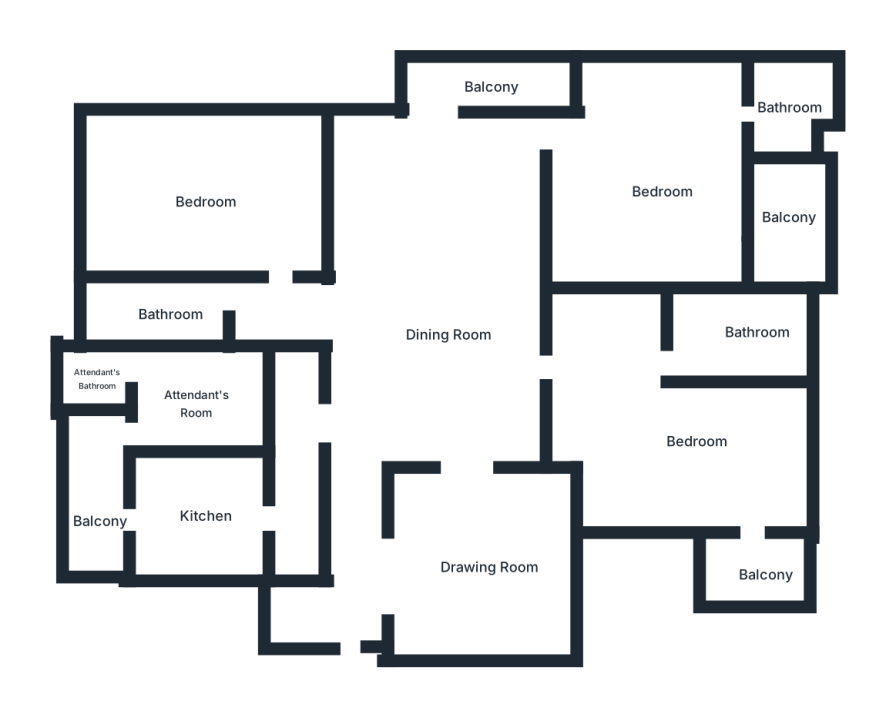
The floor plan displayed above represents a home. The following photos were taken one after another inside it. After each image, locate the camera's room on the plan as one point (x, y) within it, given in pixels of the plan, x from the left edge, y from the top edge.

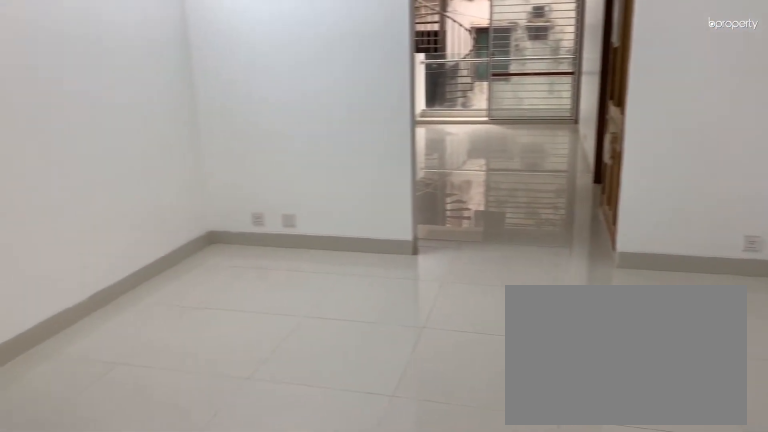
(490, 563)
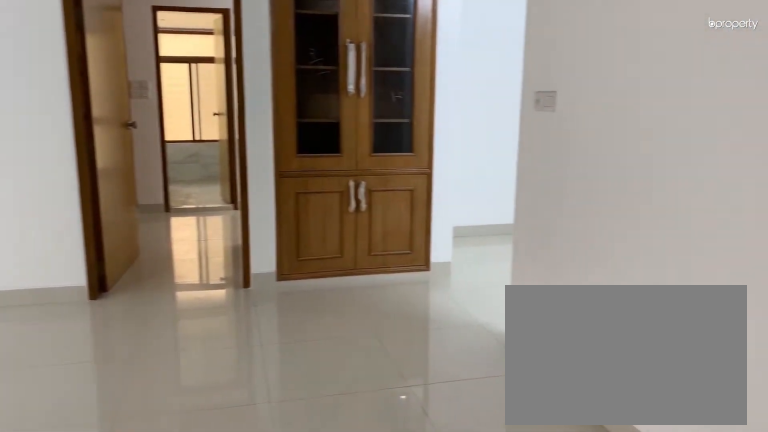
(454, 336)
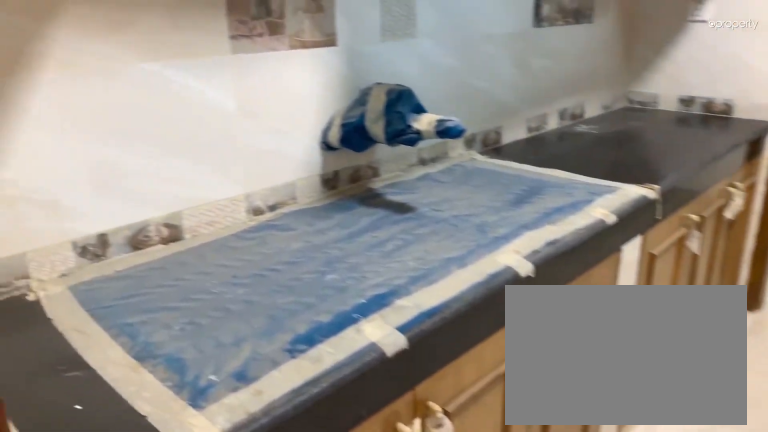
(206, 512)
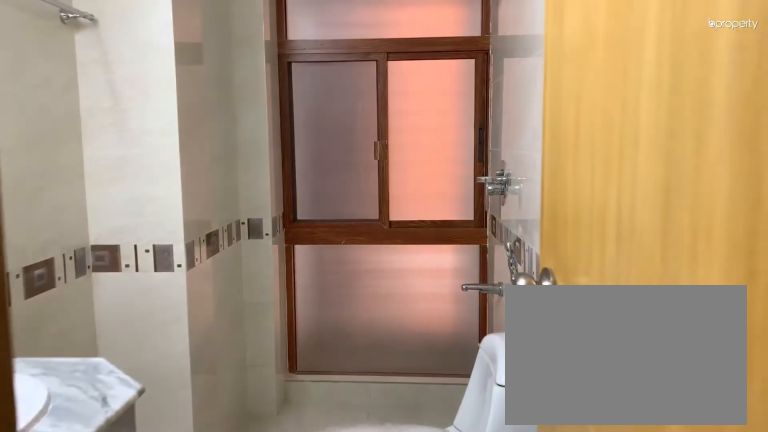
(165, 308)
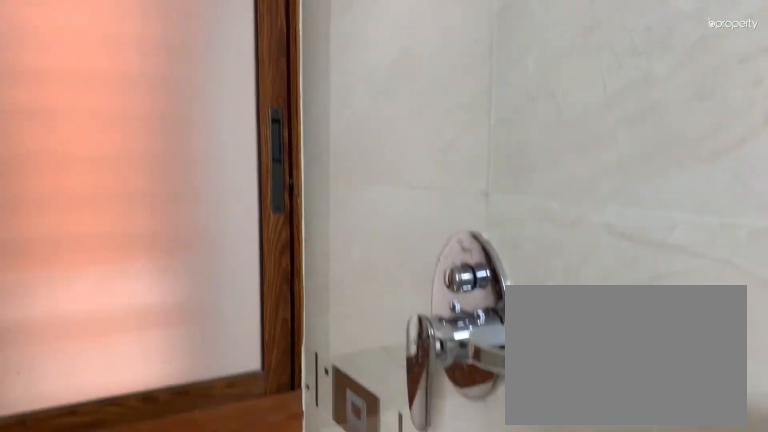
(166, 307)
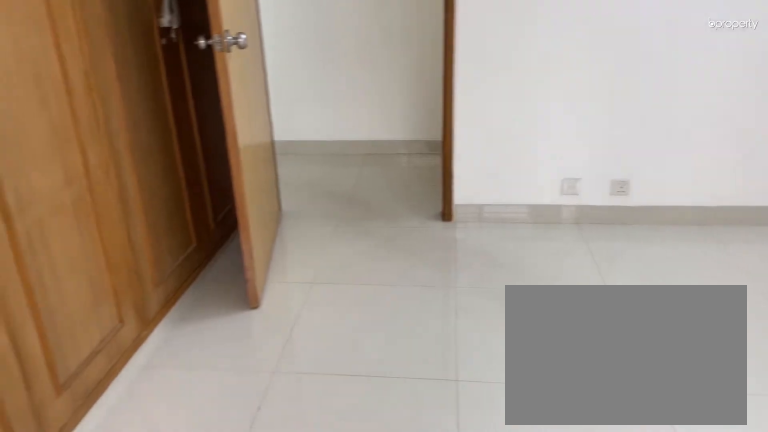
(205, 204)
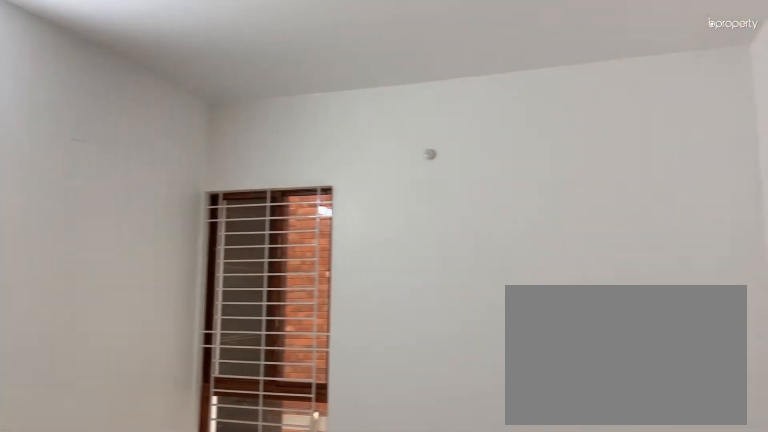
(205, 204)
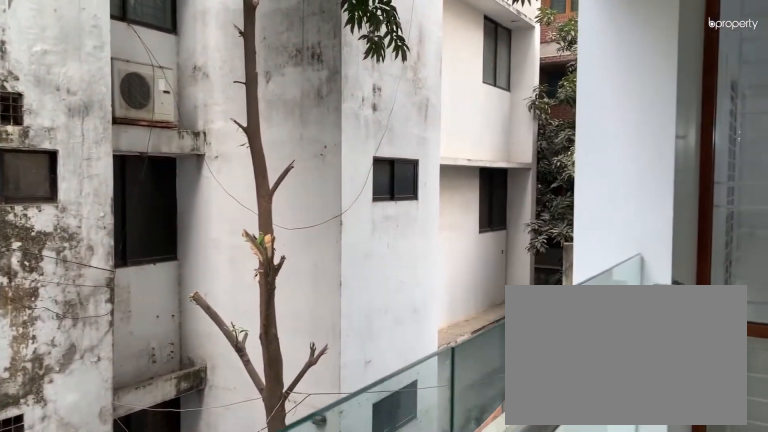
(486, 84)
